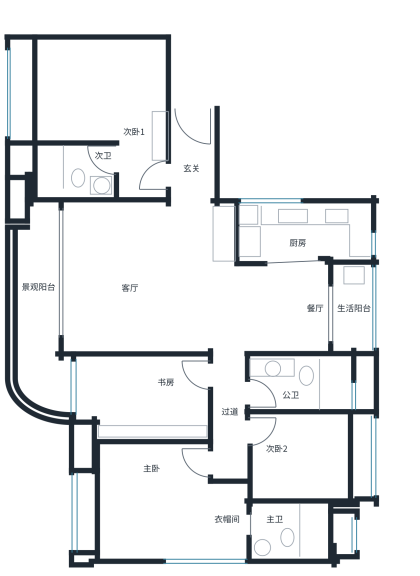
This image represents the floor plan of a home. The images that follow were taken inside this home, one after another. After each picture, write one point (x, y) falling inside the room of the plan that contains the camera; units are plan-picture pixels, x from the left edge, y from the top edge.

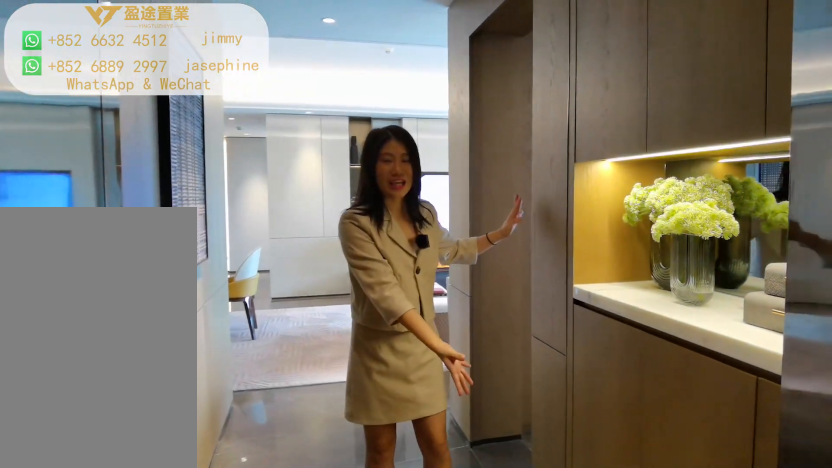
(187, 176)
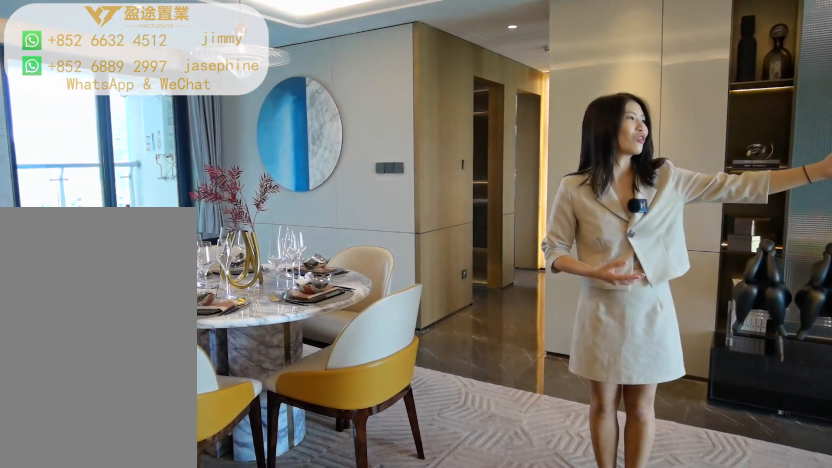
(138, 282)
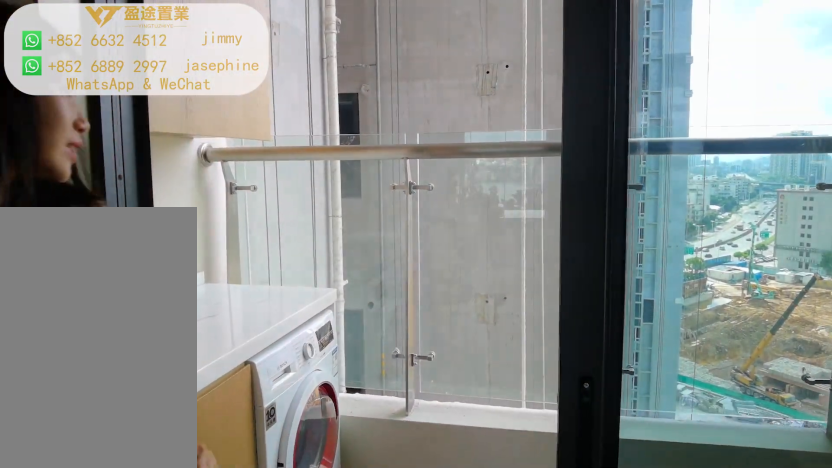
(353, 306)
